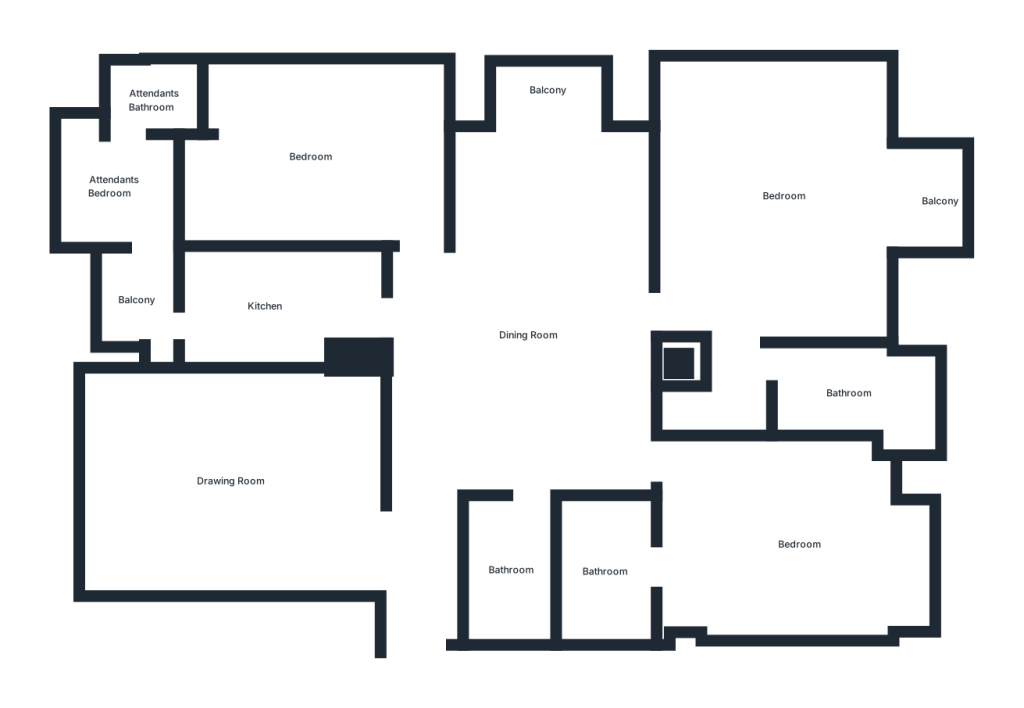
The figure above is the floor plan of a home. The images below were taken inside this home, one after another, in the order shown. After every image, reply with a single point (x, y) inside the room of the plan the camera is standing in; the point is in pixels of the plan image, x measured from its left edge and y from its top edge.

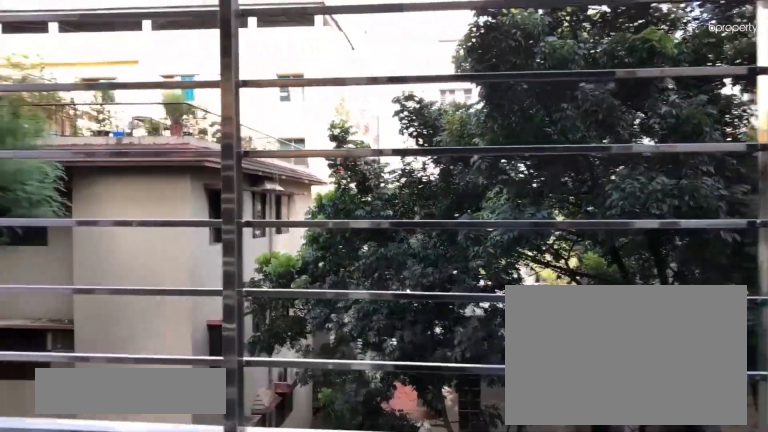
(945, 200)
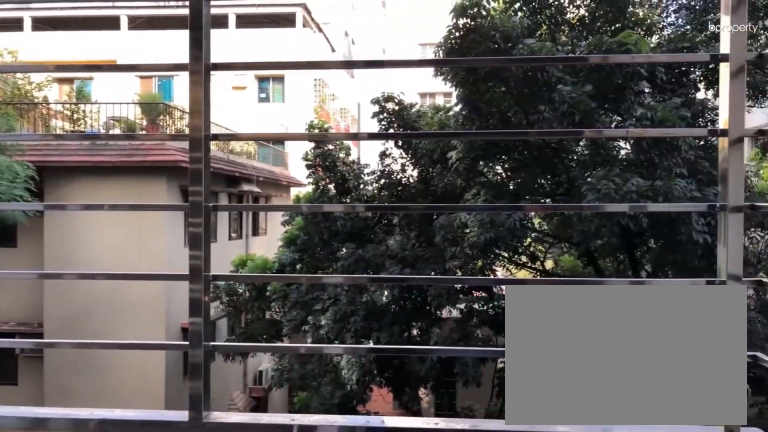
(945, 202)
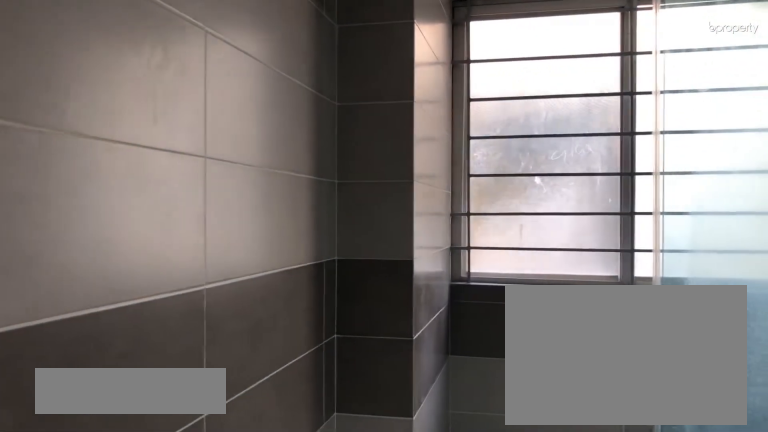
(860, 394)
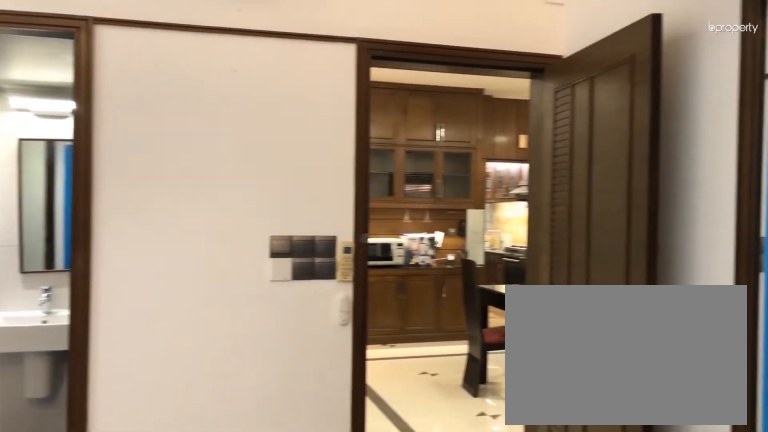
(799, 547)
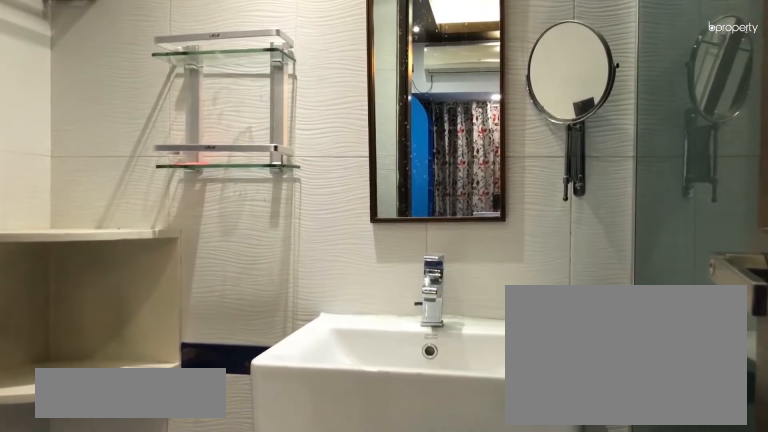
(602, 571)
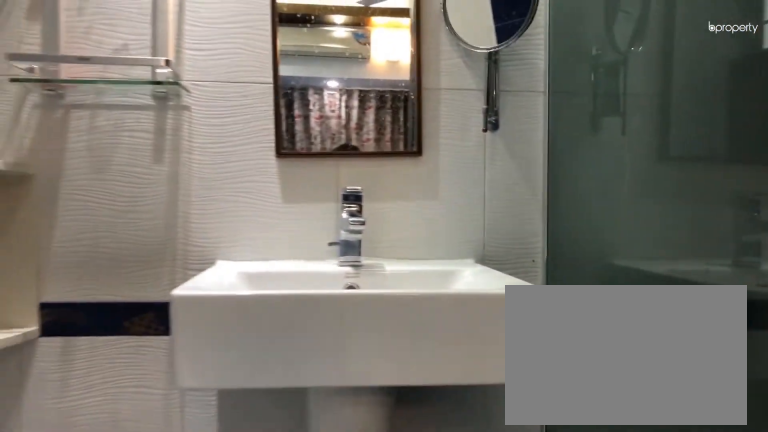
(602, 571)
